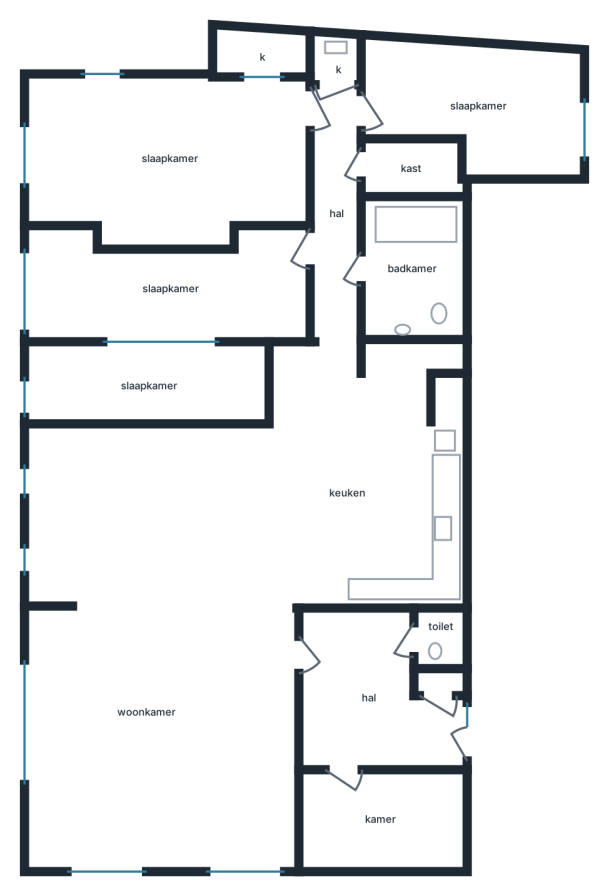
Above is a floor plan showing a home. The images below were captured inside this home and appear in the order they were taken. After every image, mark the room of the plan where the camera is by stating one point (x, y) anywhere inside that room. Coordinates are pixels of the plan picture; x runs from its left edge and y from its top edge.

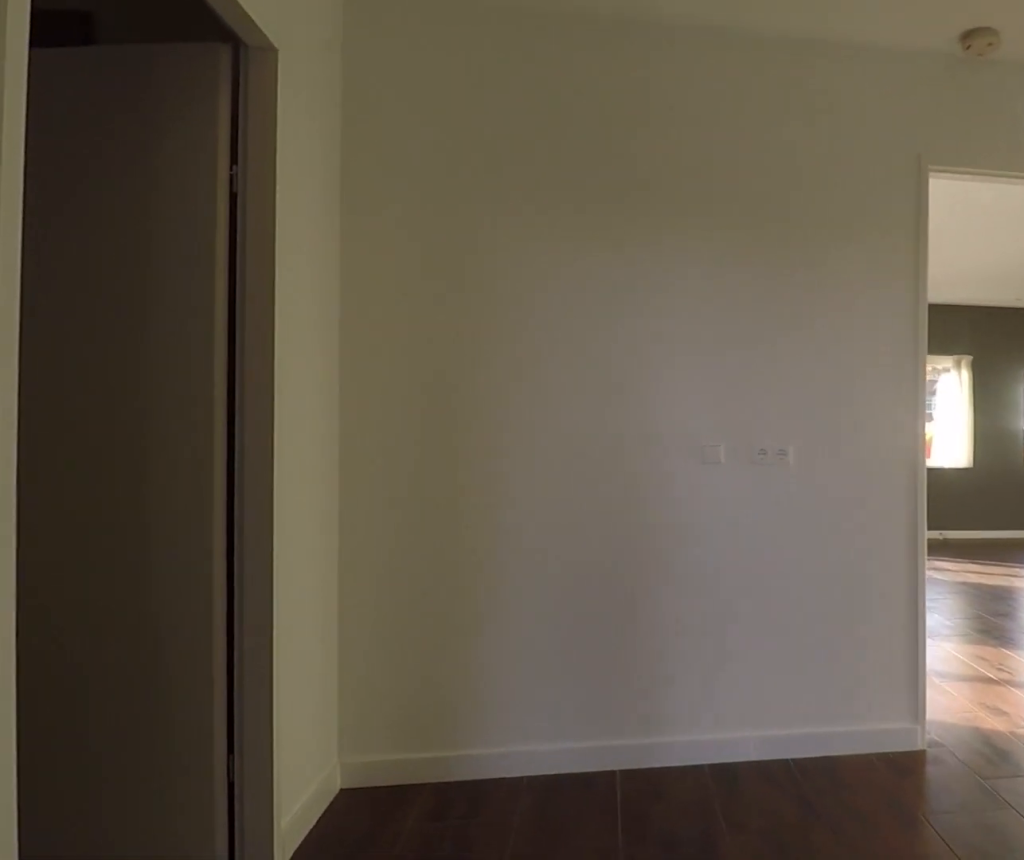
(369, 696)
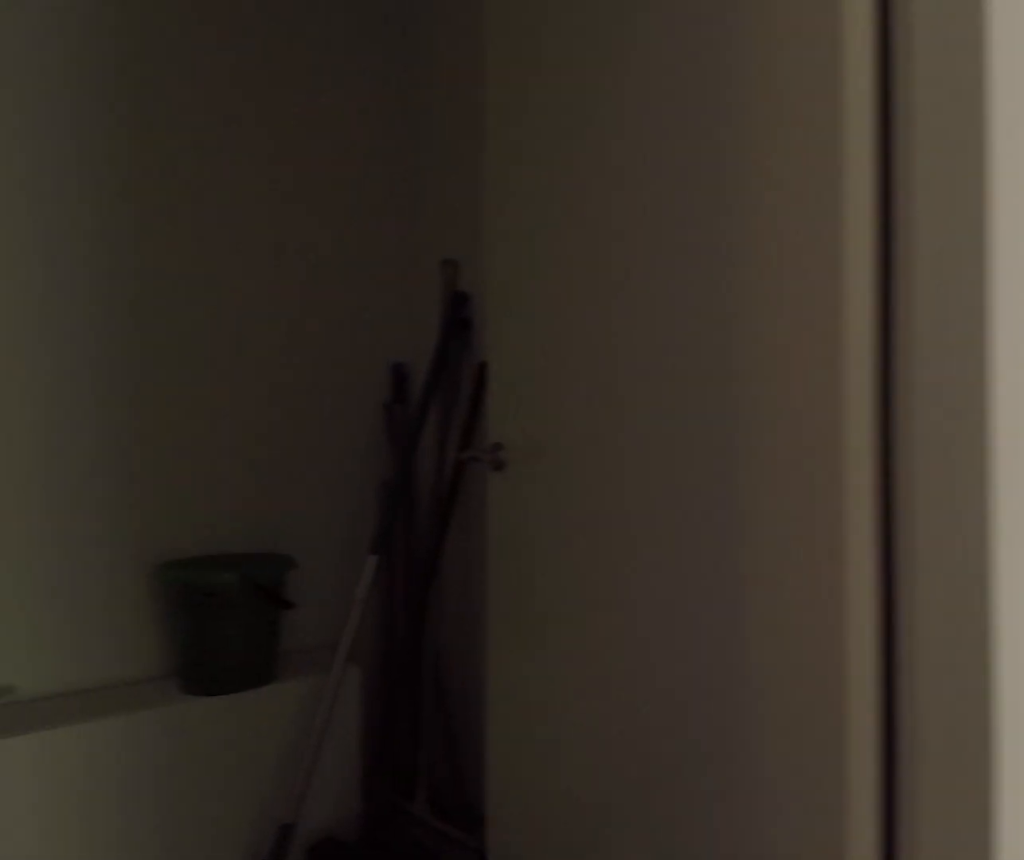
(369, 696)
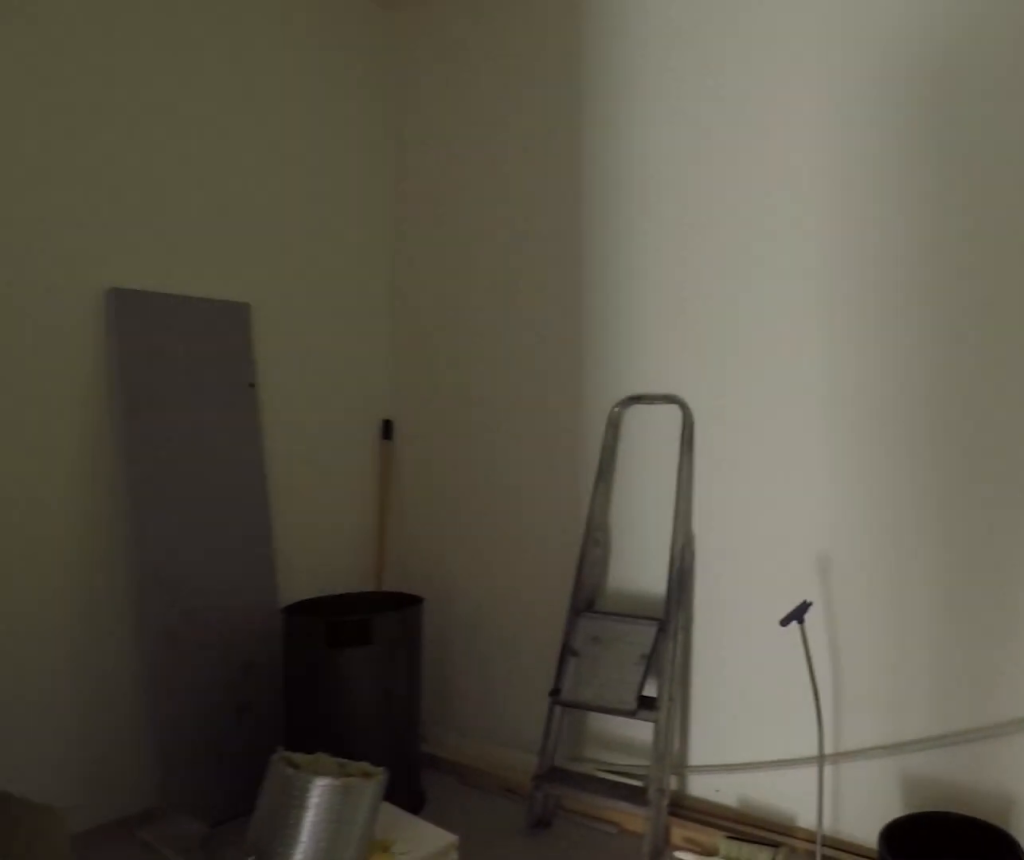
(380, 817)
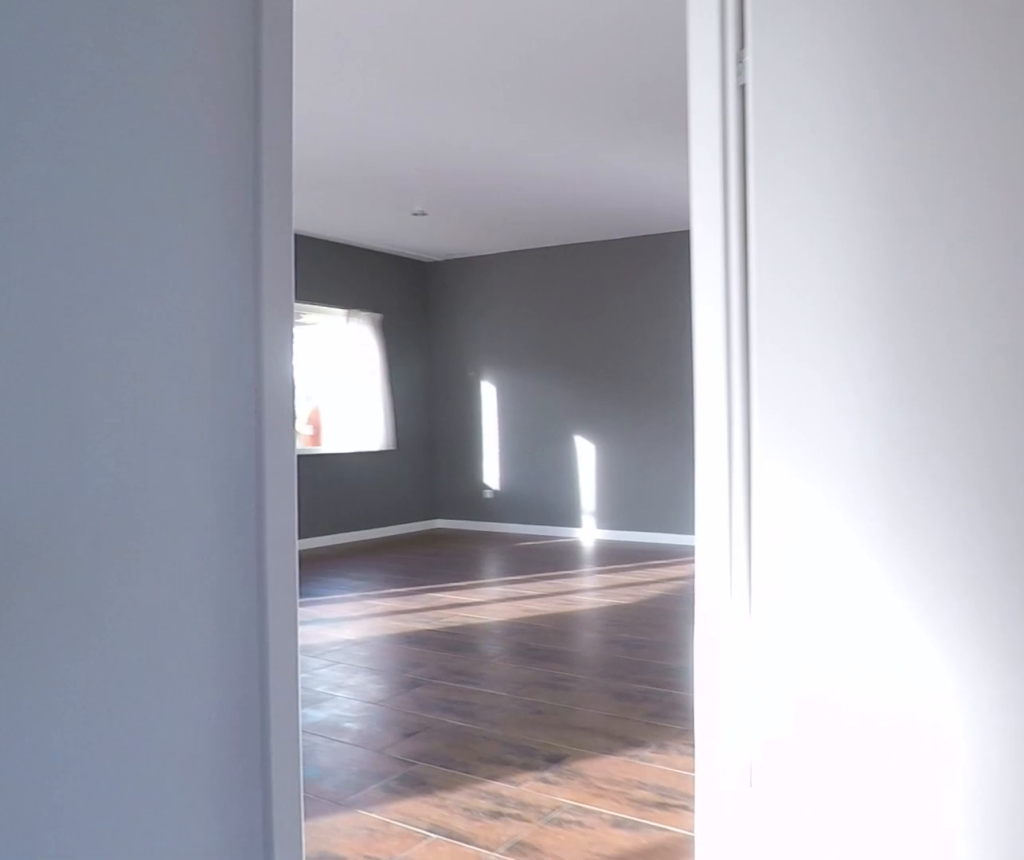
(369, 696)
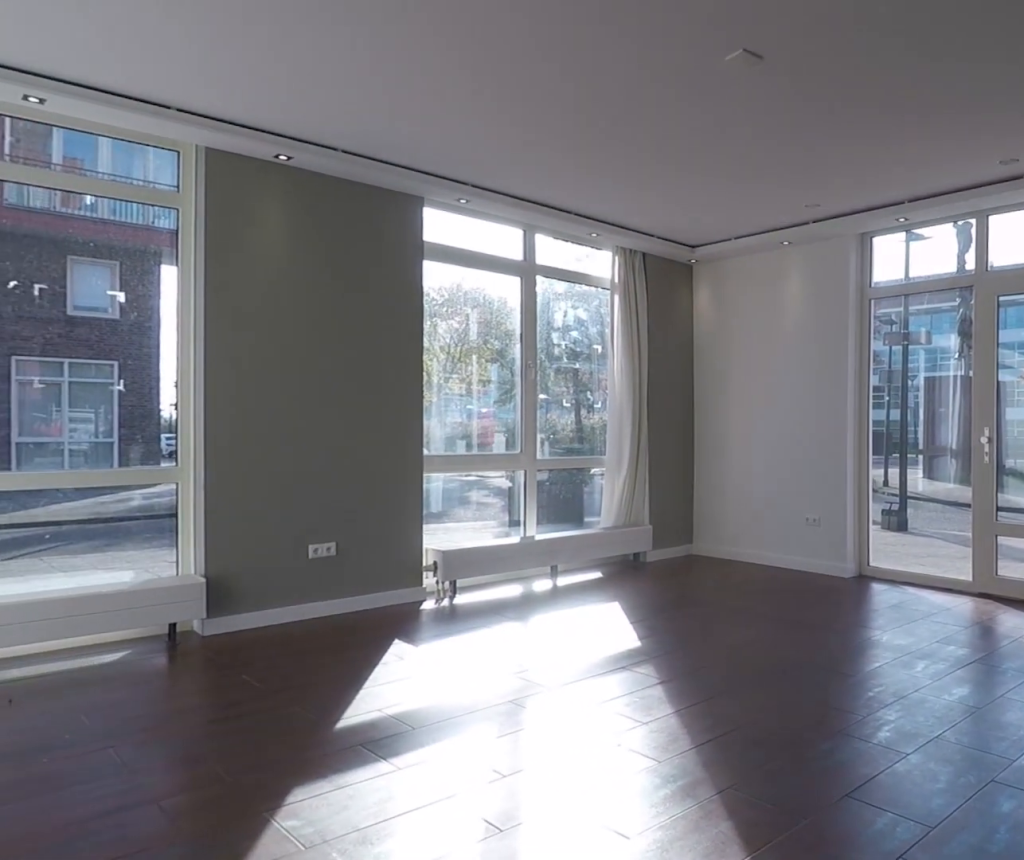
(160, 650)
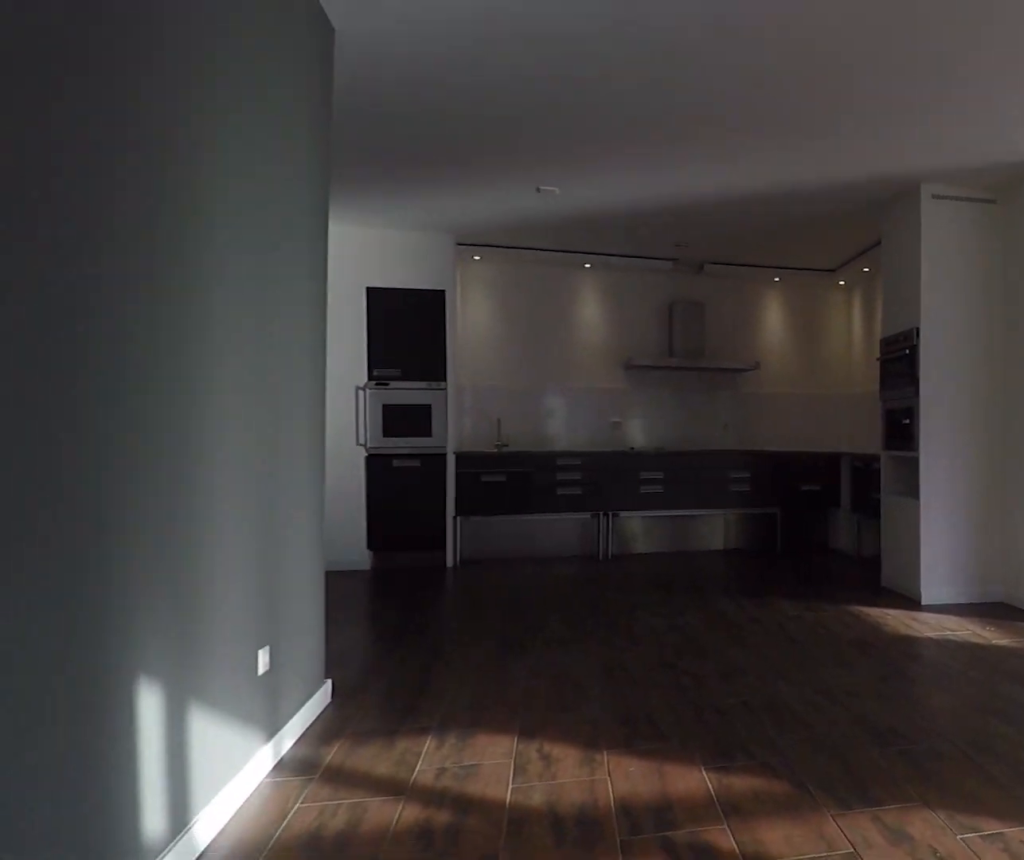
(160, 650)
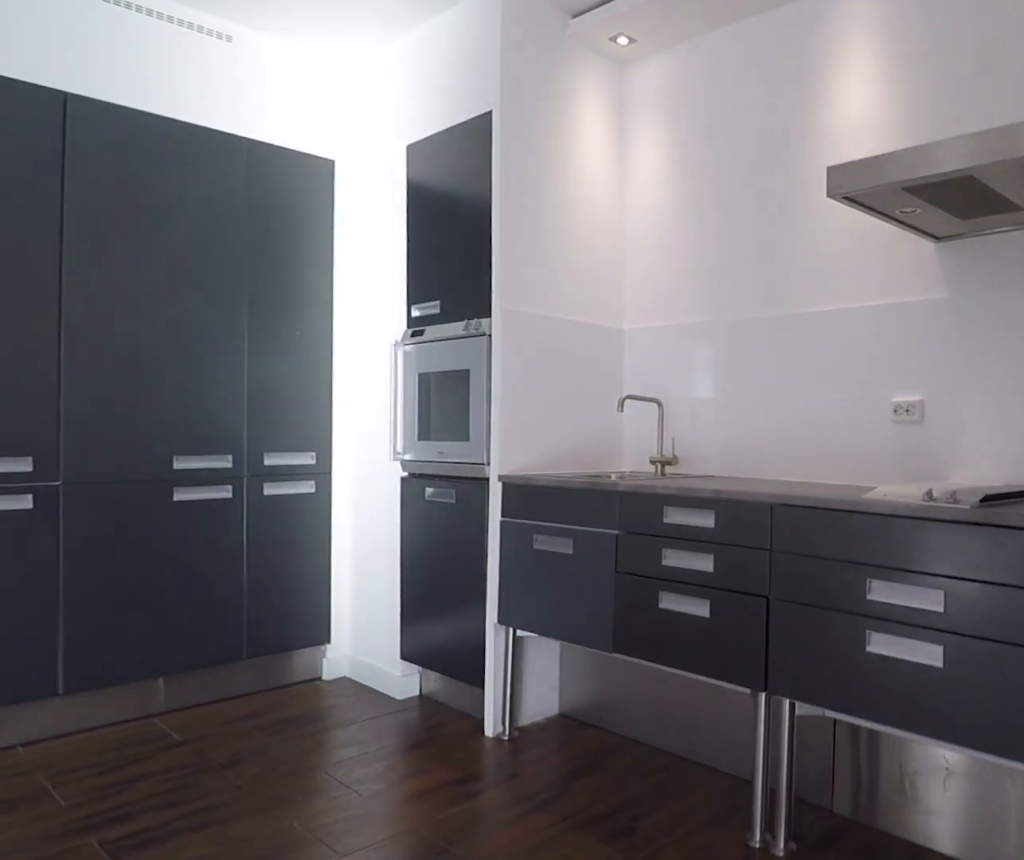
(367, 479)
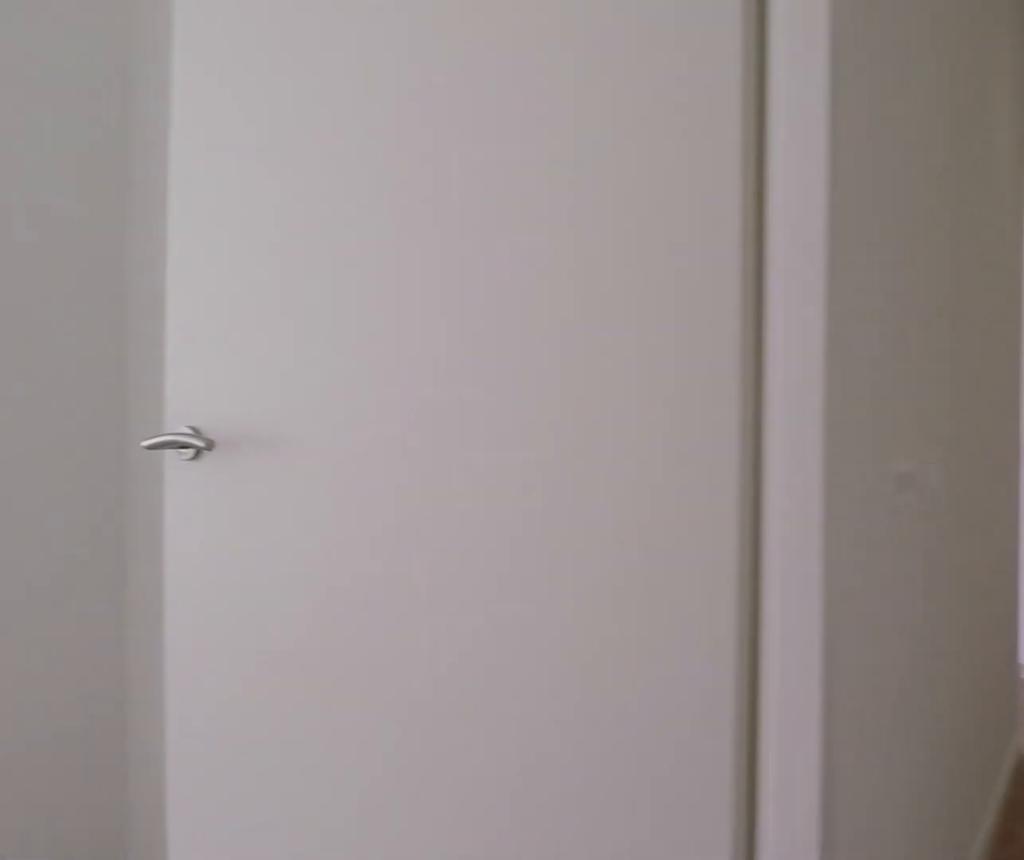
(336, 210)
